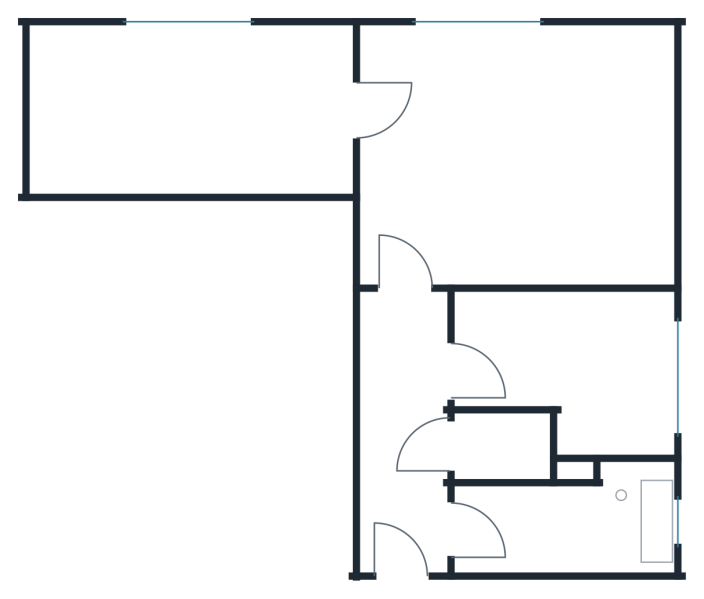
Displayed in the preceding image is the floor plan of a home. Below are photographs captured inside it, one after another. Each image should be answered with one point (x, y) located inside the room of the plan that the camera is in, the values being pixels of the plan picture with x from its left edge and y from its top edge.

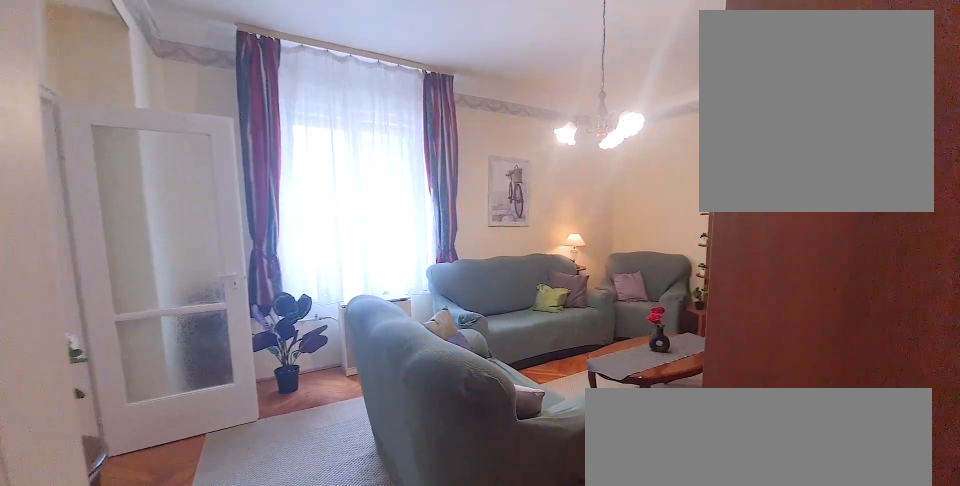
(525, 167)
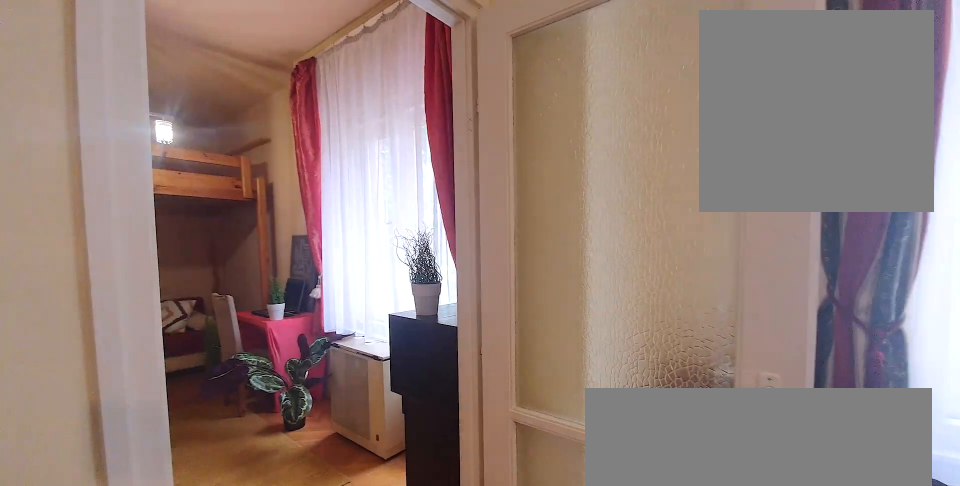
(195, 112)
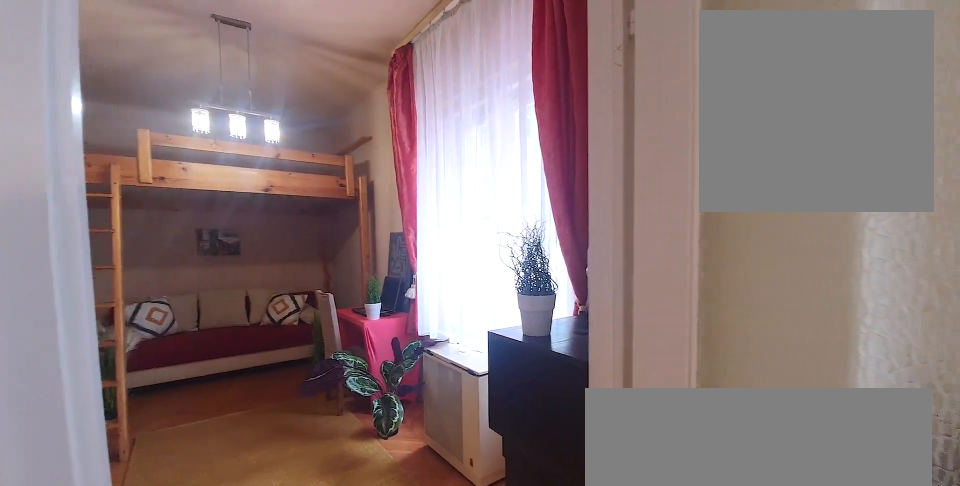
(195, 111)
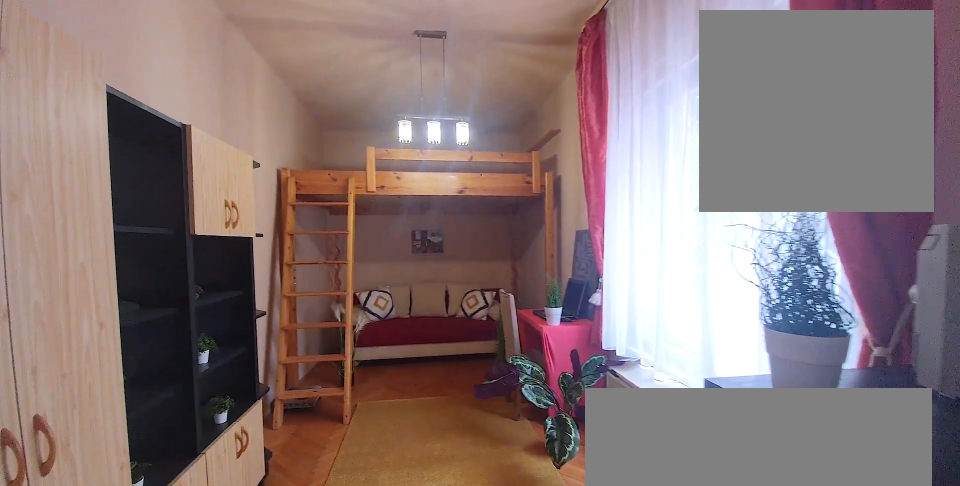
(194, 112)
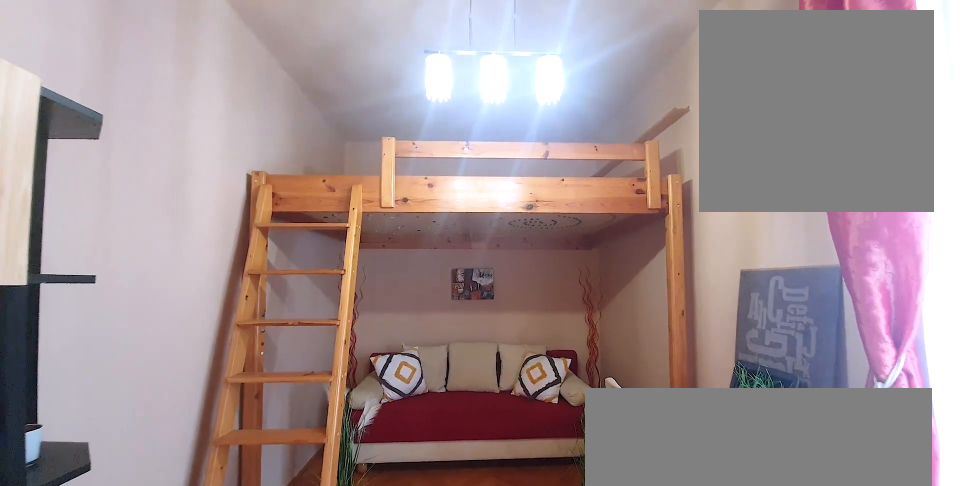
(195, 111)
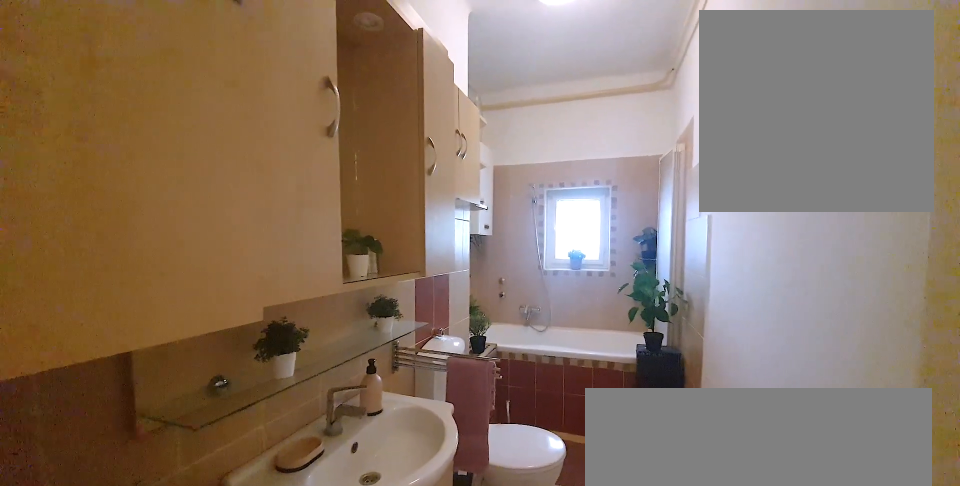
(576, 534)
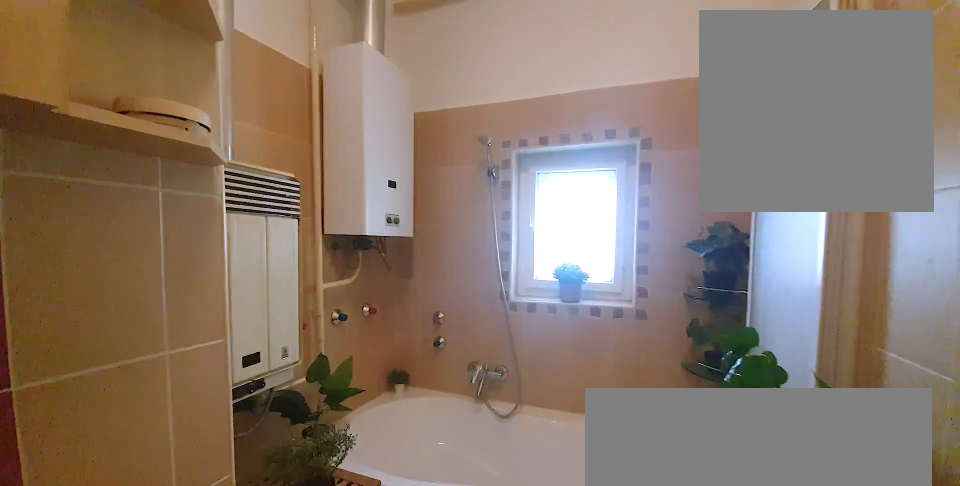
(577, 535)
